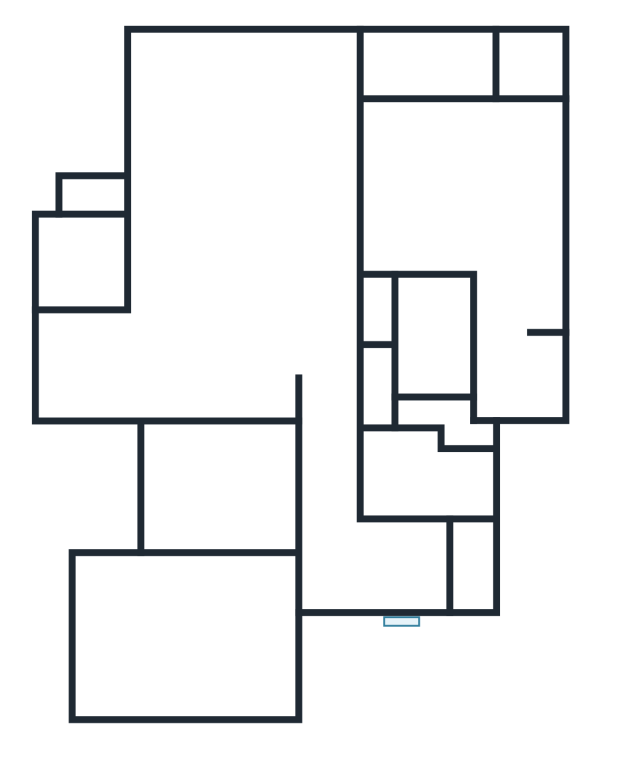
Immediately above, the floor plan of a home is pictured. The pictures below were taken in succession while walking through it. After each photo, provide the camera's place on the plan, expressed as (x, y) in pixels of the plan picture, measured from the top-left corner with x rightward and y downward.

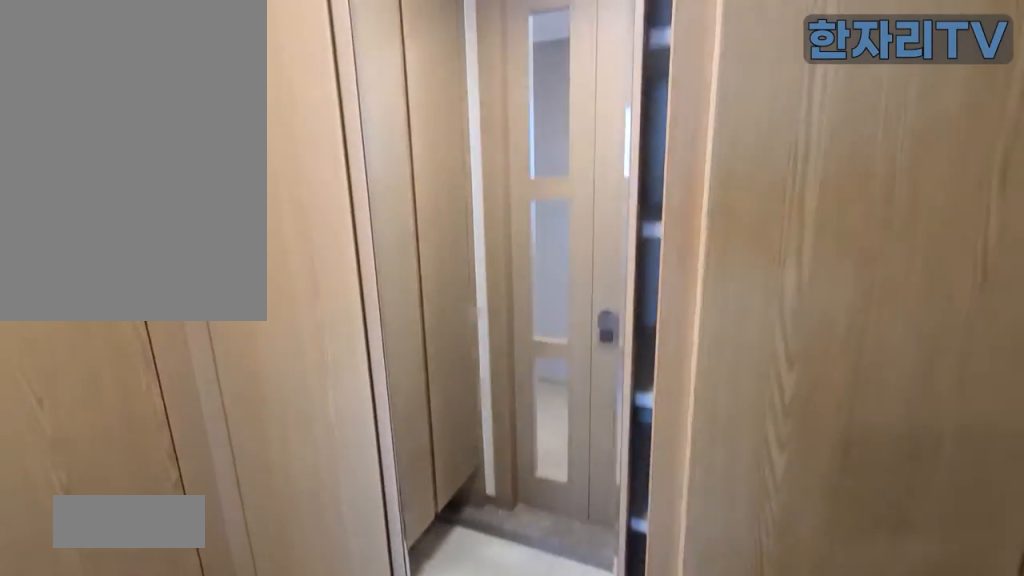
(404, 568)
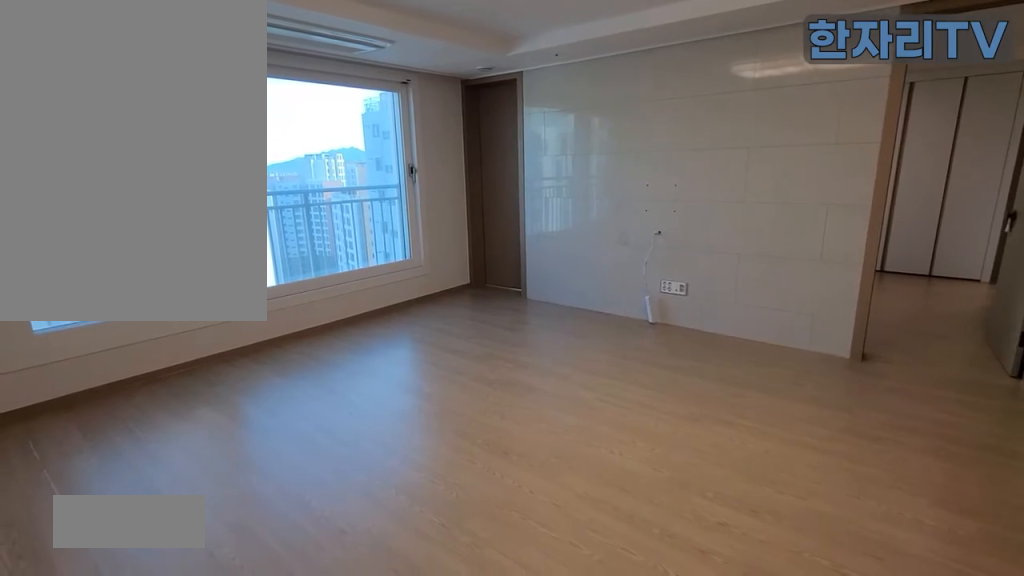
(241, 143)
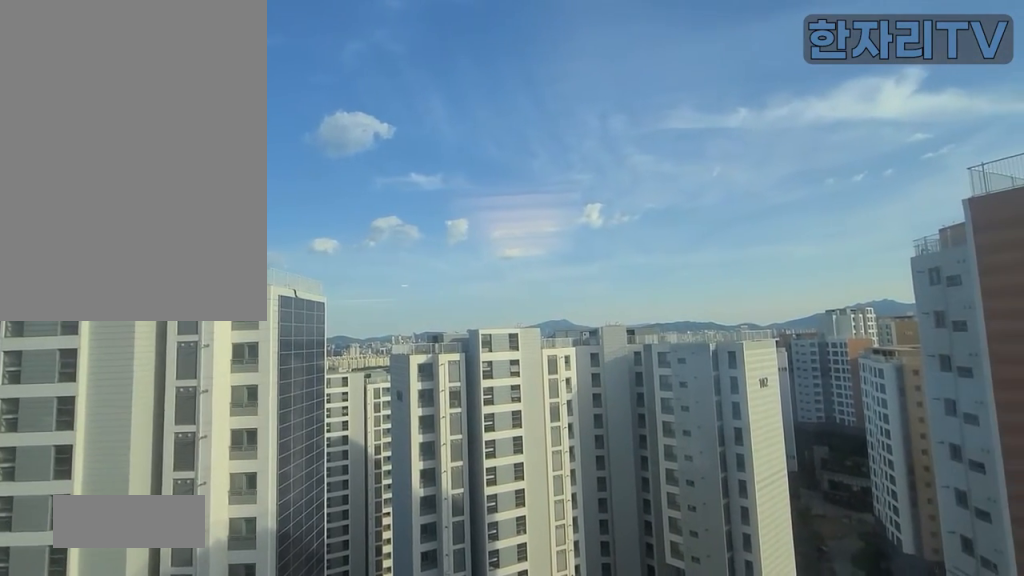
(241, 143)
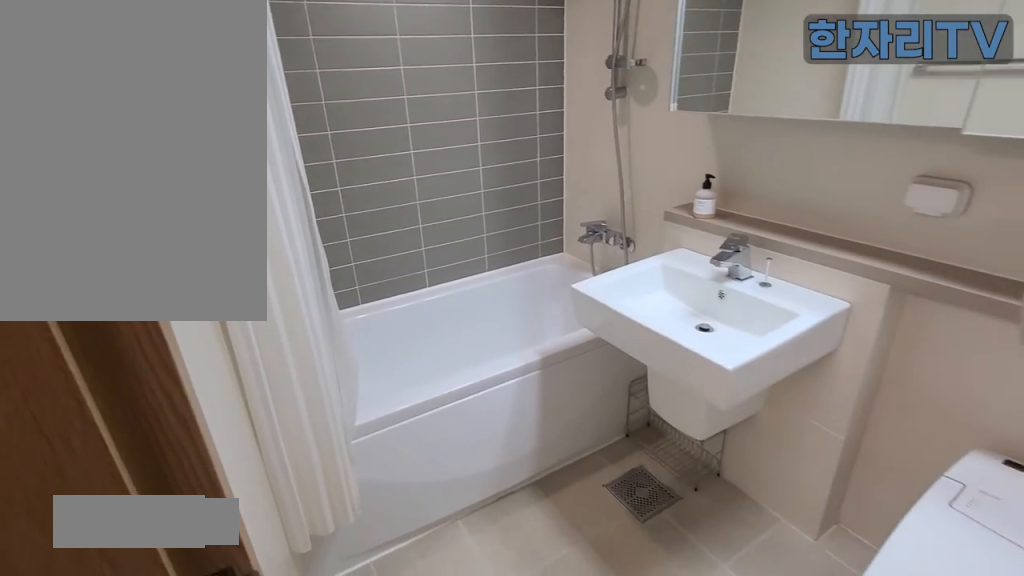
(436, 327)
